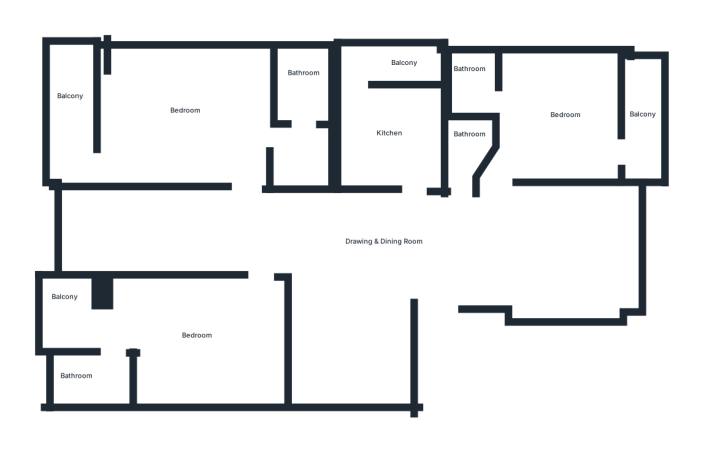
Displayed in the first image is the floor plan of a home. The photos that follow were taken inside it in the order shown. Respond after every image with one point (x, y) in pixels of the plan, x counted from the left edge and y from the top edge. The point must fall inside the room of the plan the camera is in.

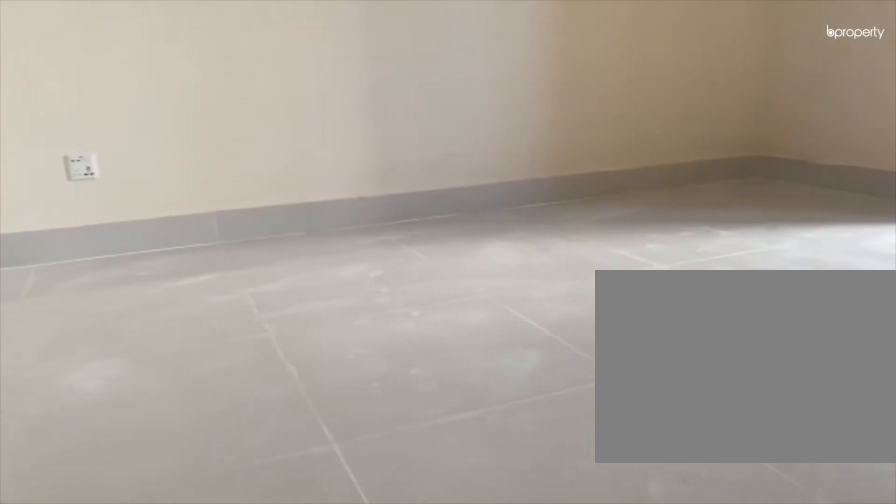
(193, 335)
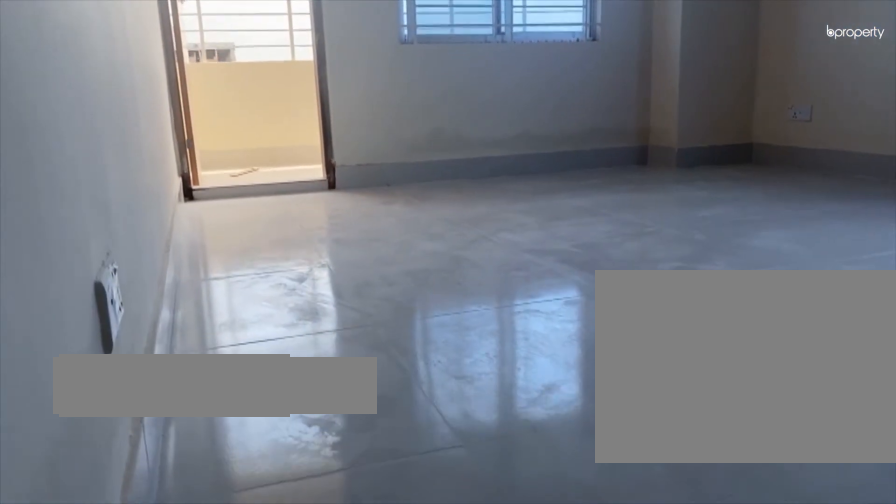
(186, 120)
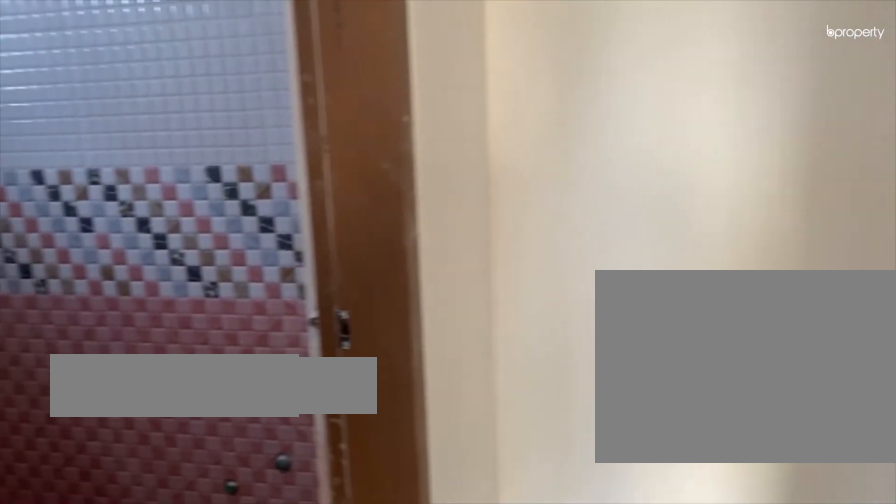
(302, 117)
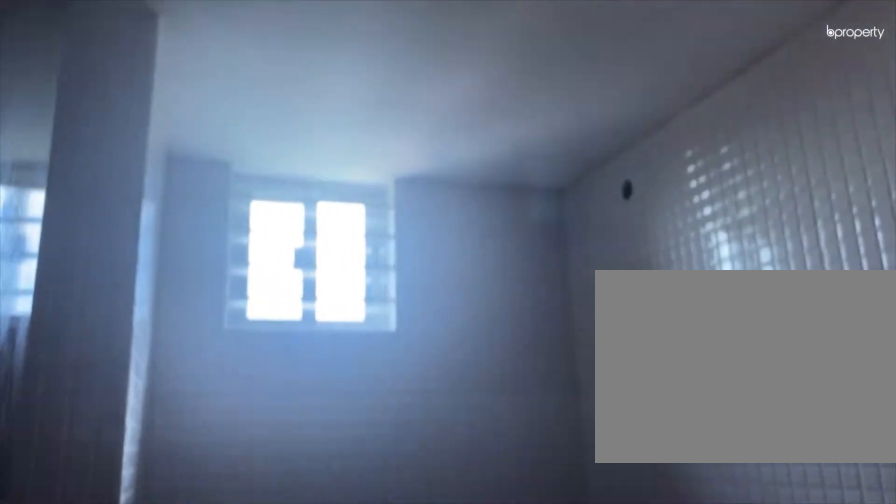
(302, 75)
